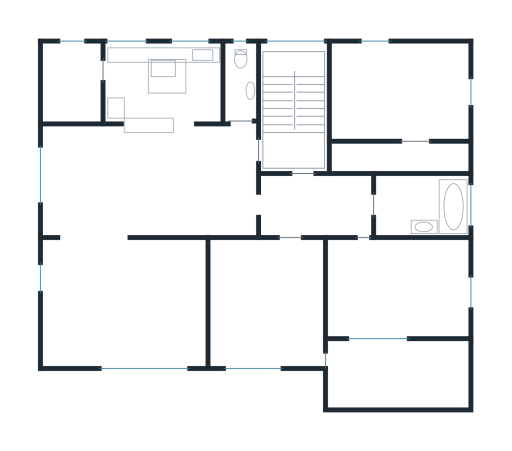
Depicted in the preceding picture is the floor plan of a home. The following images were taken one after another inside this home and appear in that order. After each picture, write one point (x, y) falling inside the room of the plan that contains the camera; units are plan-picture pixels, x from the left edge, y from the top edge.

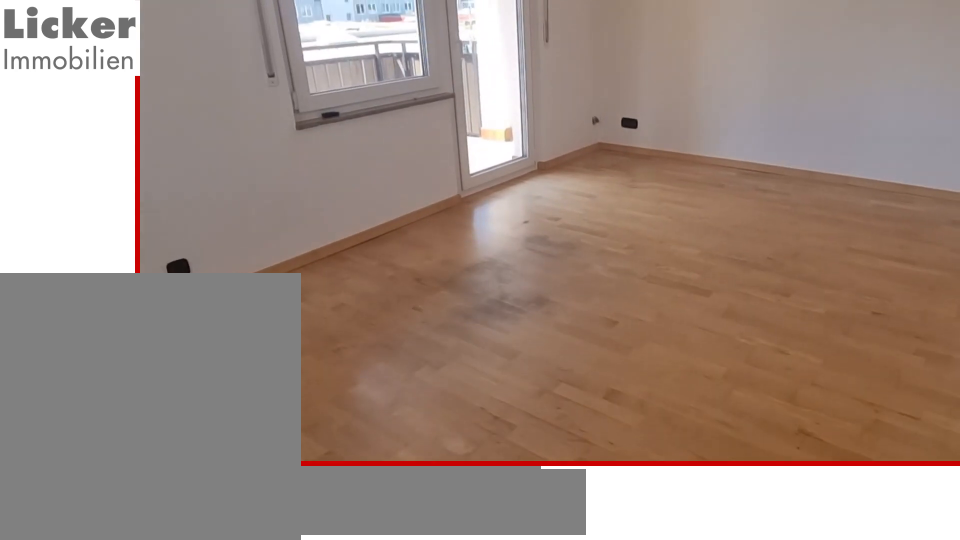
(406, 294)
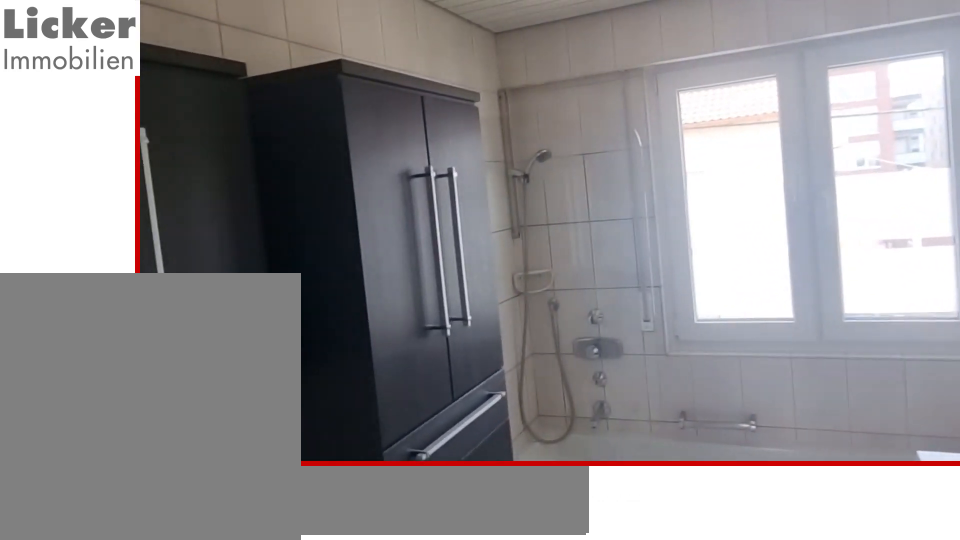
(418, 209)
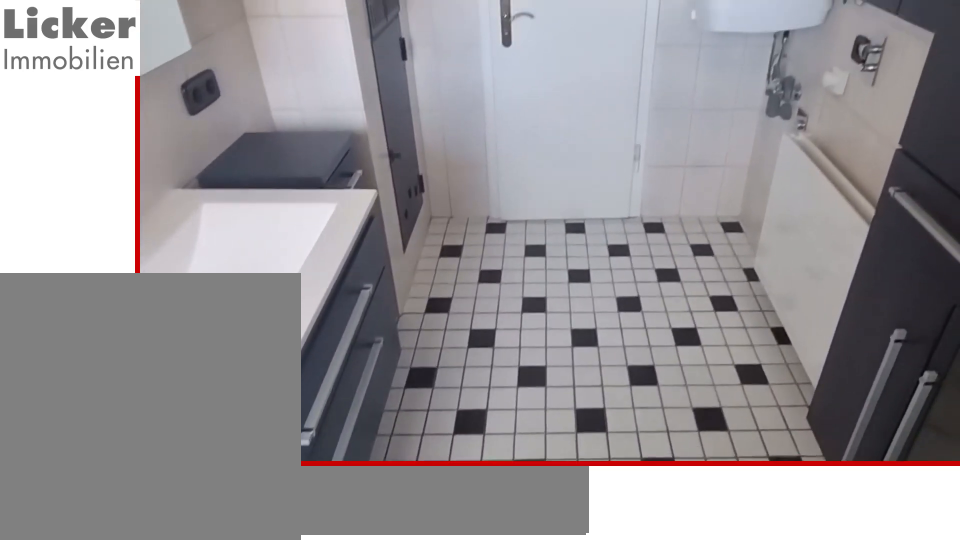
(418, 209)
